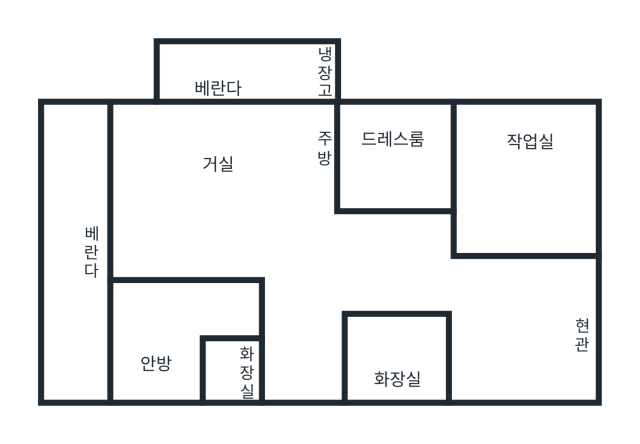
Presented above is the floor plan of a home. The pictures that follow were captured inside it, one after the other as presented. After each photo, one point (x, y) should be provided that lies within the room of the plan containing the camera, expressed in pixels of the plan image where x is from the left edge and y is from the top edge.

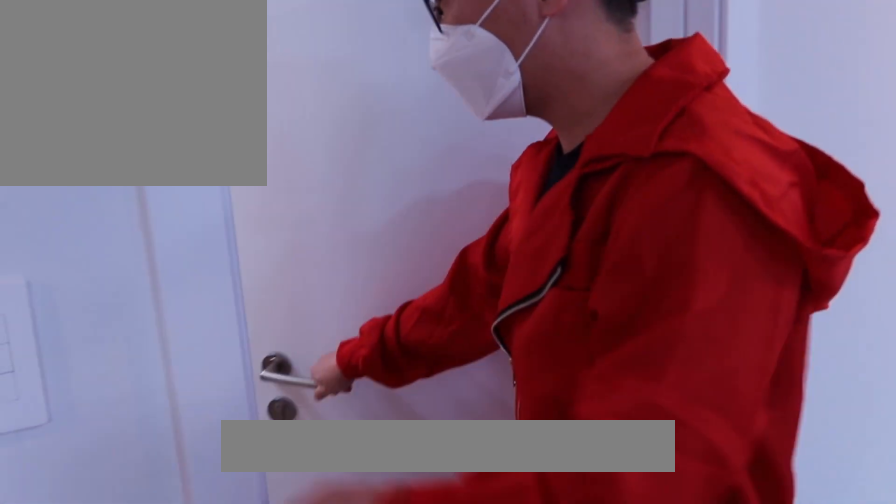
(390, 262)
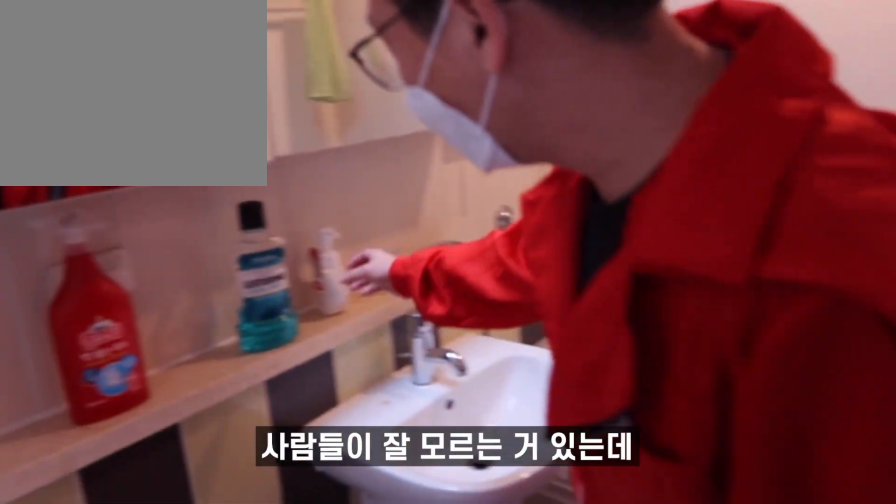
(390, 350)
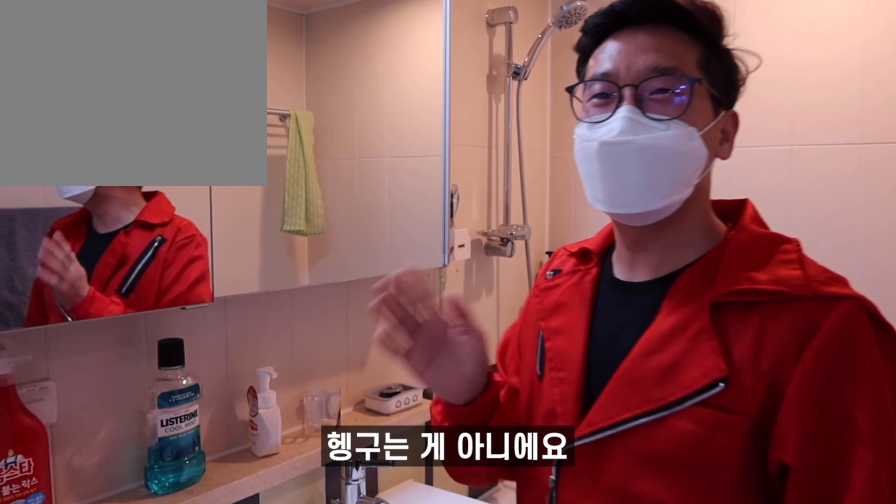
(390, 348)
